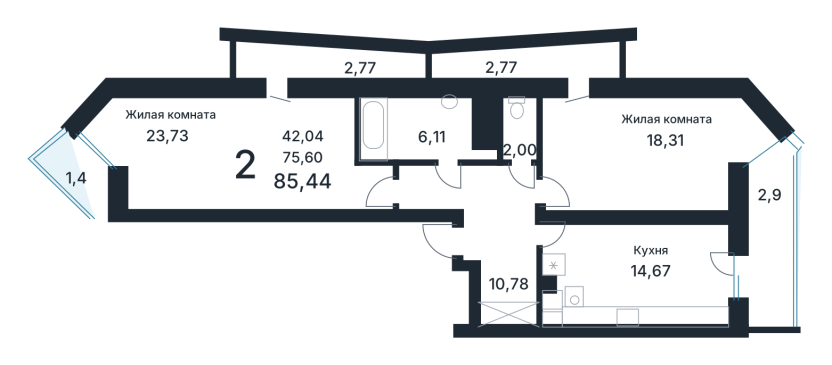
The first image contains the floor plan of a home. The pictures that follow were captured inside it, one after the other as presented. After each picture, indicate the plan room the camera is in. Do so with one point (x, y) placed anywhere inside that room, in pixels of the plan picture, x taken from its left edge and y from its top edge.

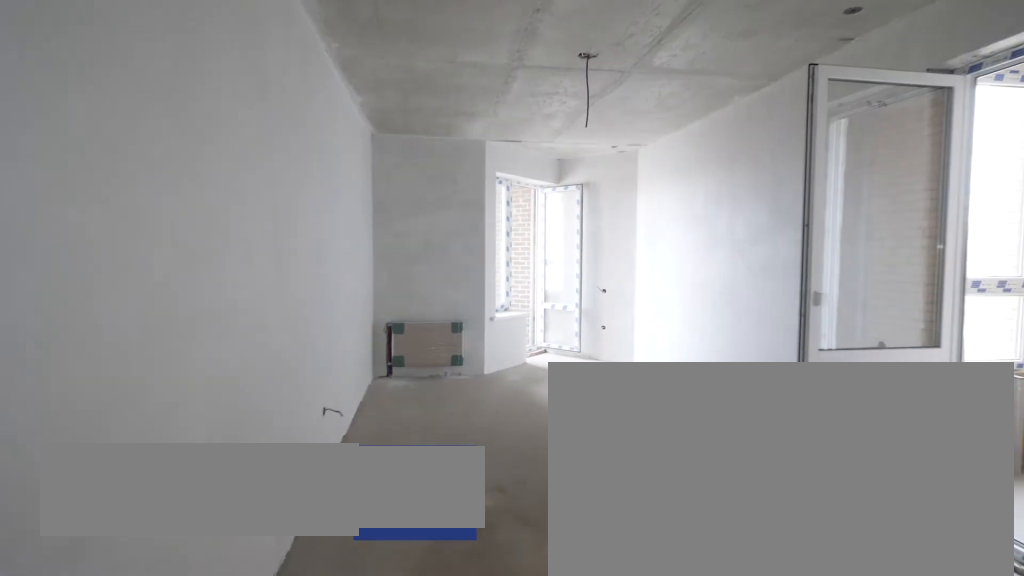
(287, 159)
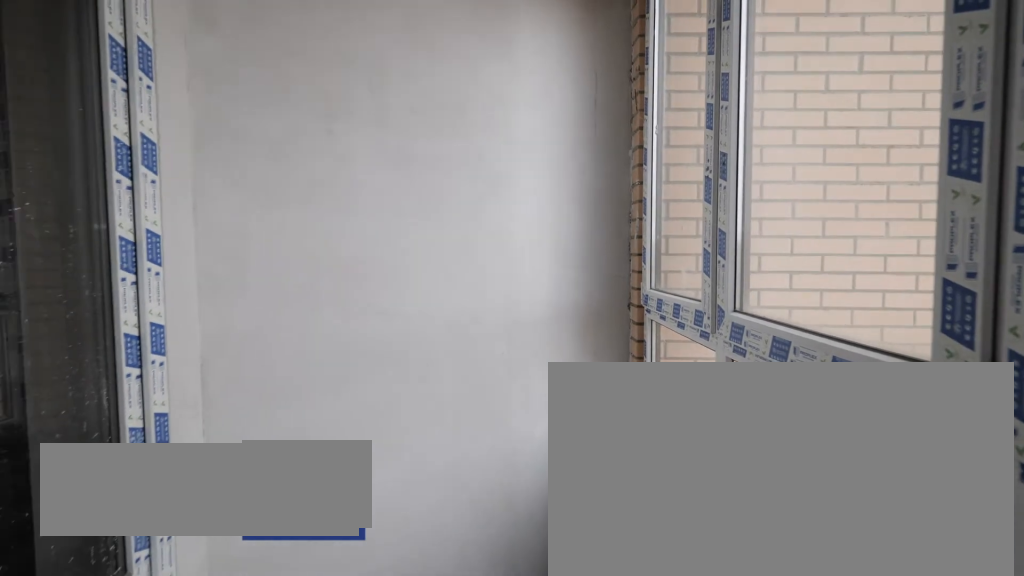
(77, 176)
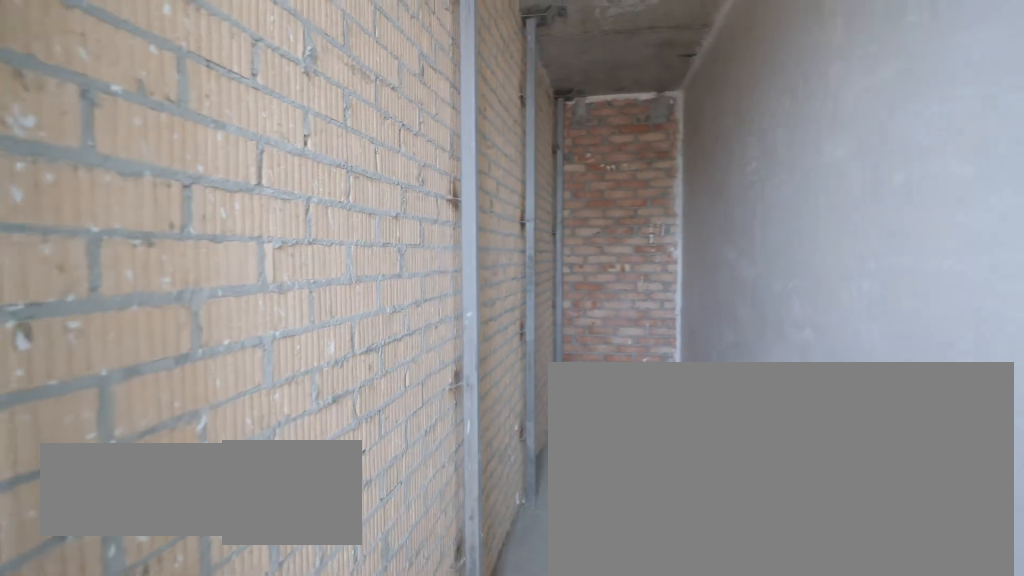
(326, 60)
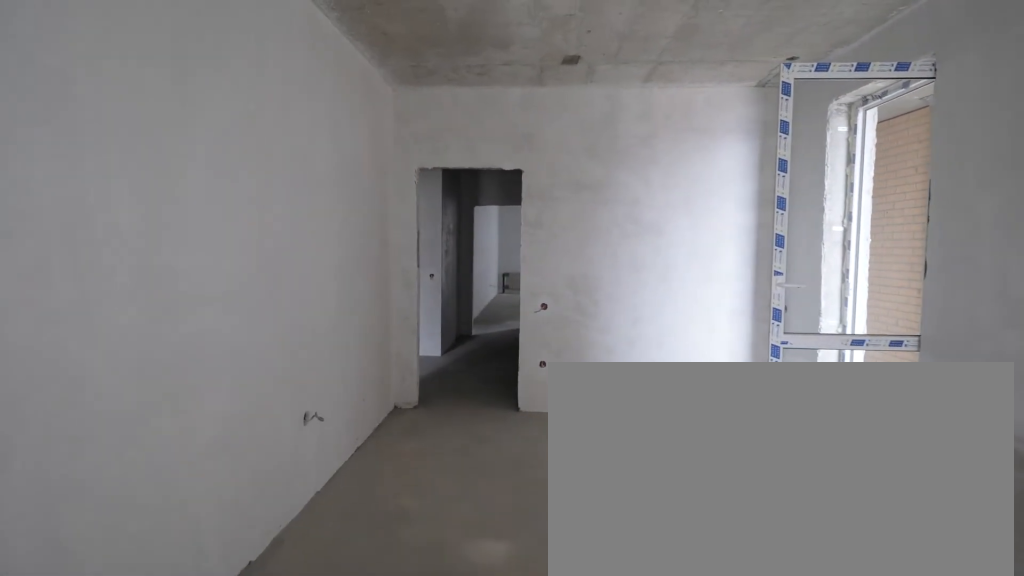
(645, 153)
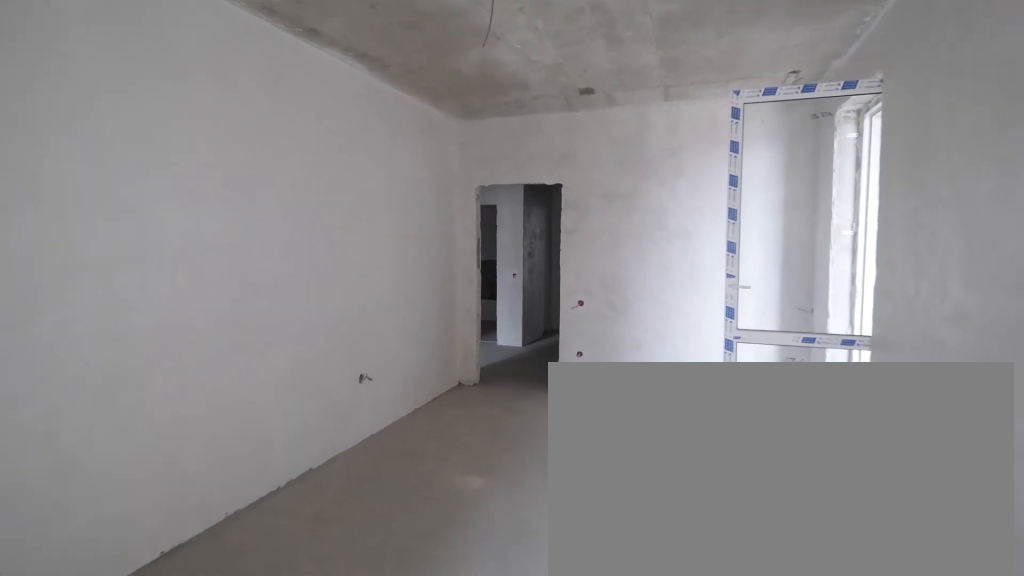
(645, 153)
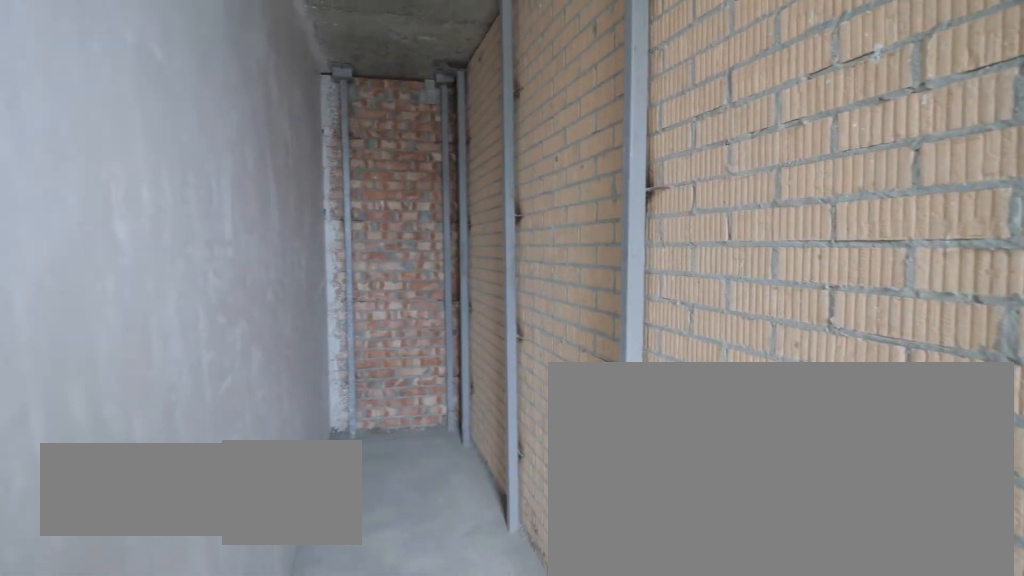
(529, 60)
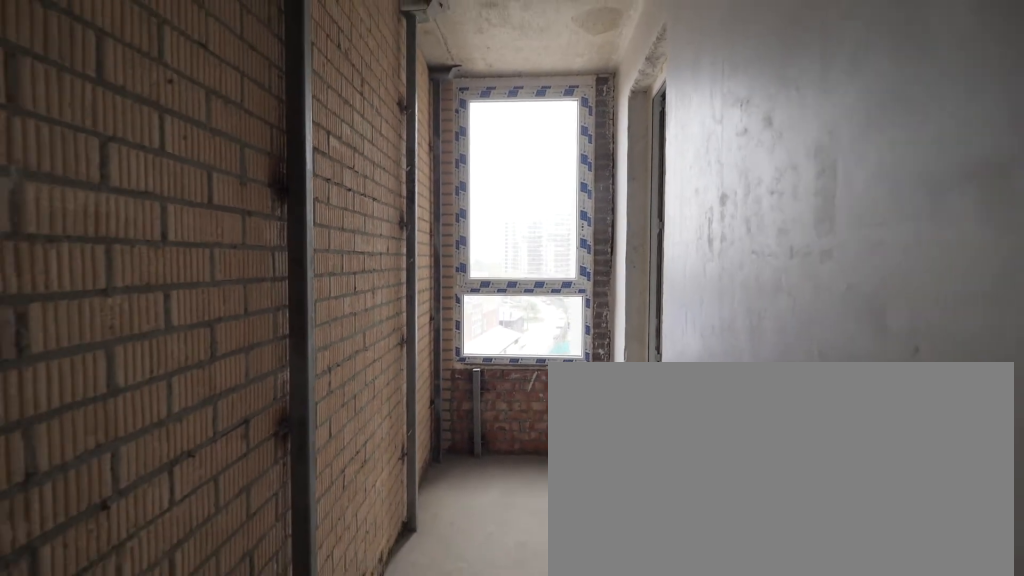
(529, 60)
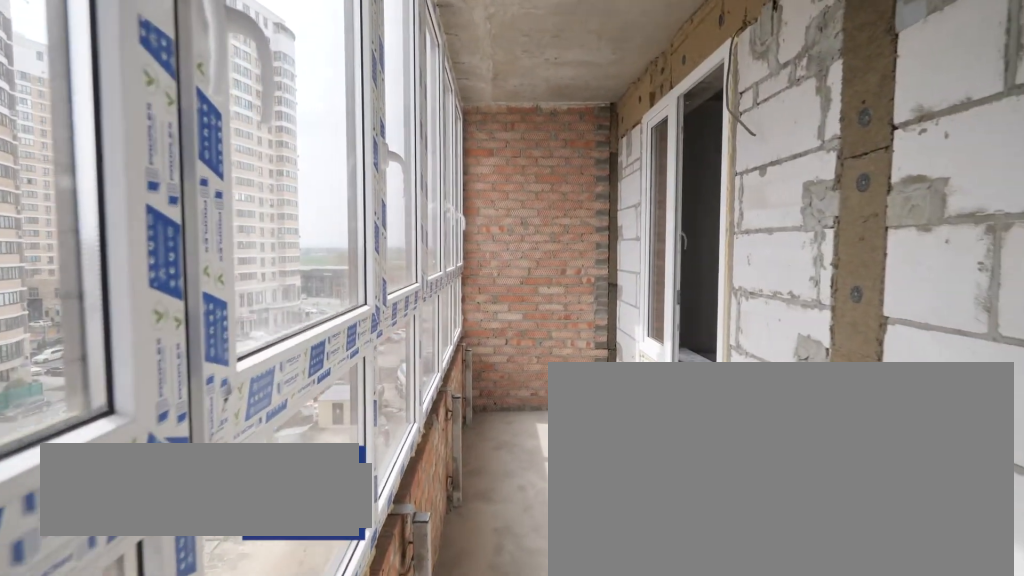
(769, 239)
